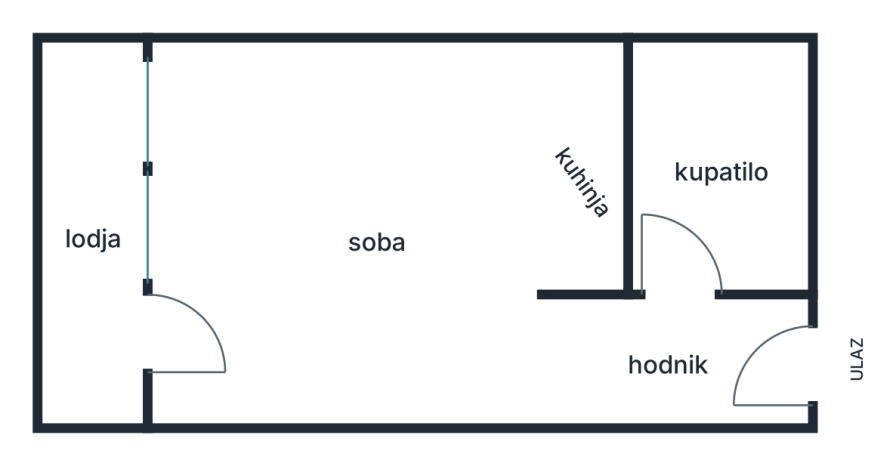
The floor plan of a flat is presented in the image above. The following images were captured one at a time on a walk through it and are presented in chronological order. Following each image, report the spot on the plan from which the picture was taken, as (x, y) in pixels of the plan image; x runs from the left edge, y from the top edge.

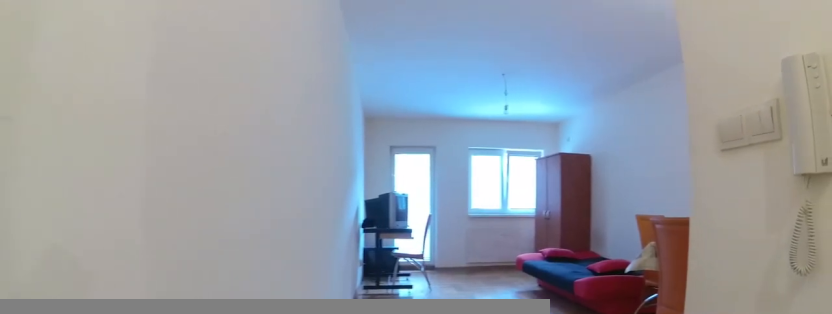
(630, 348)
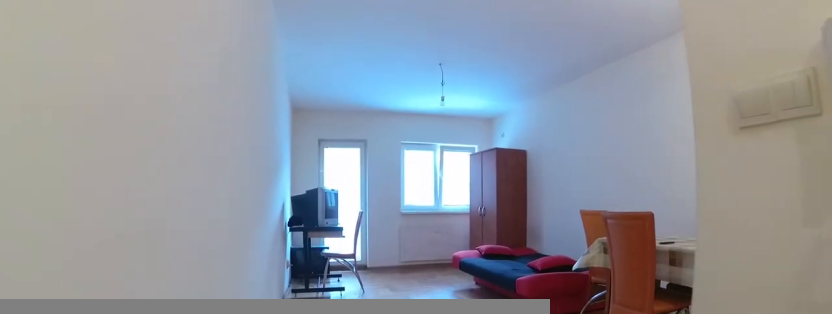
(602, 348)
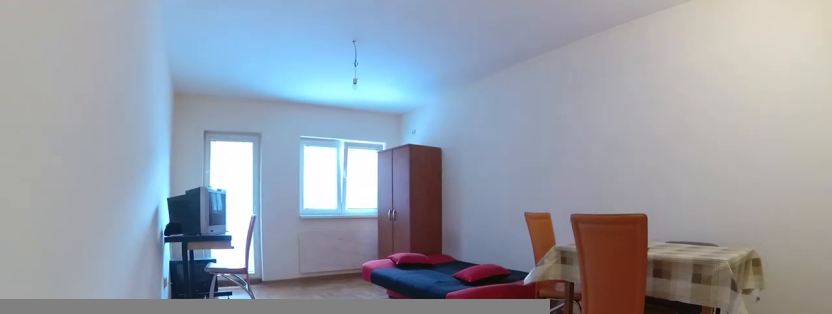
(559, 347)
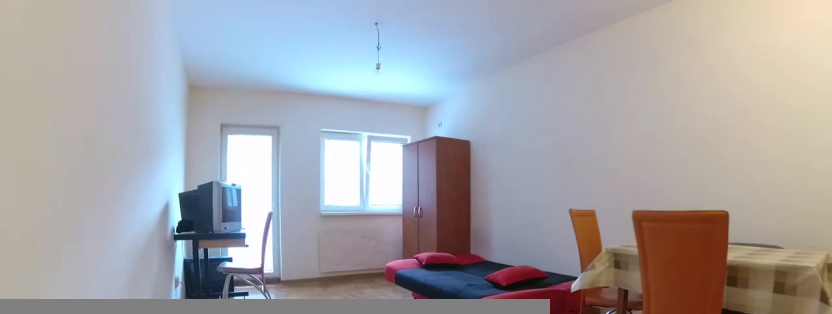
(537, 347)
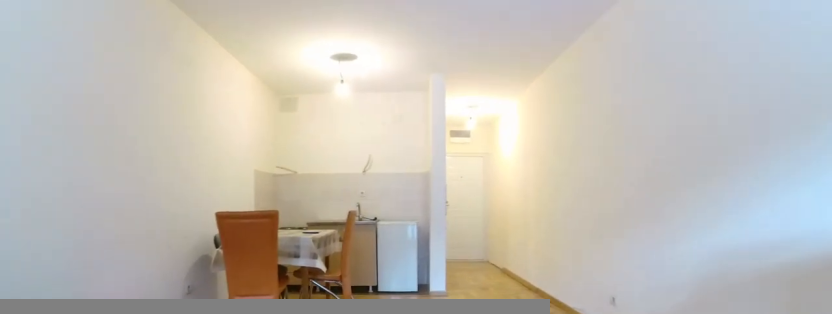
(216, 287)
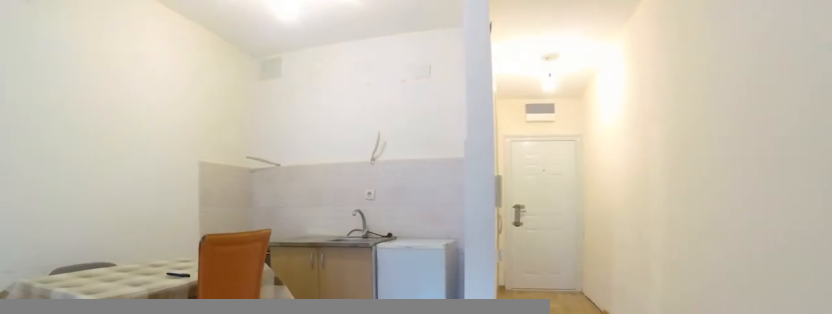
(320, 287)
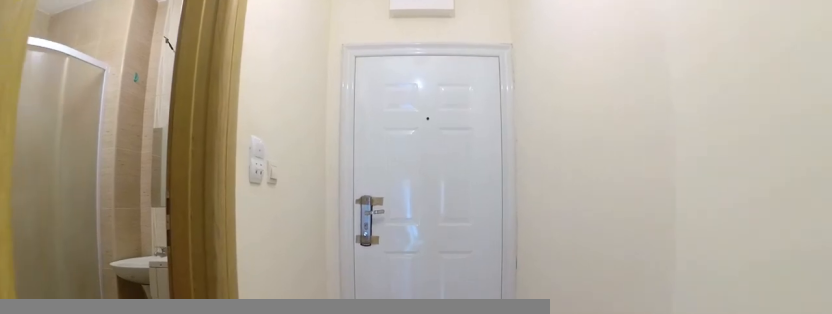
(629, 350)
